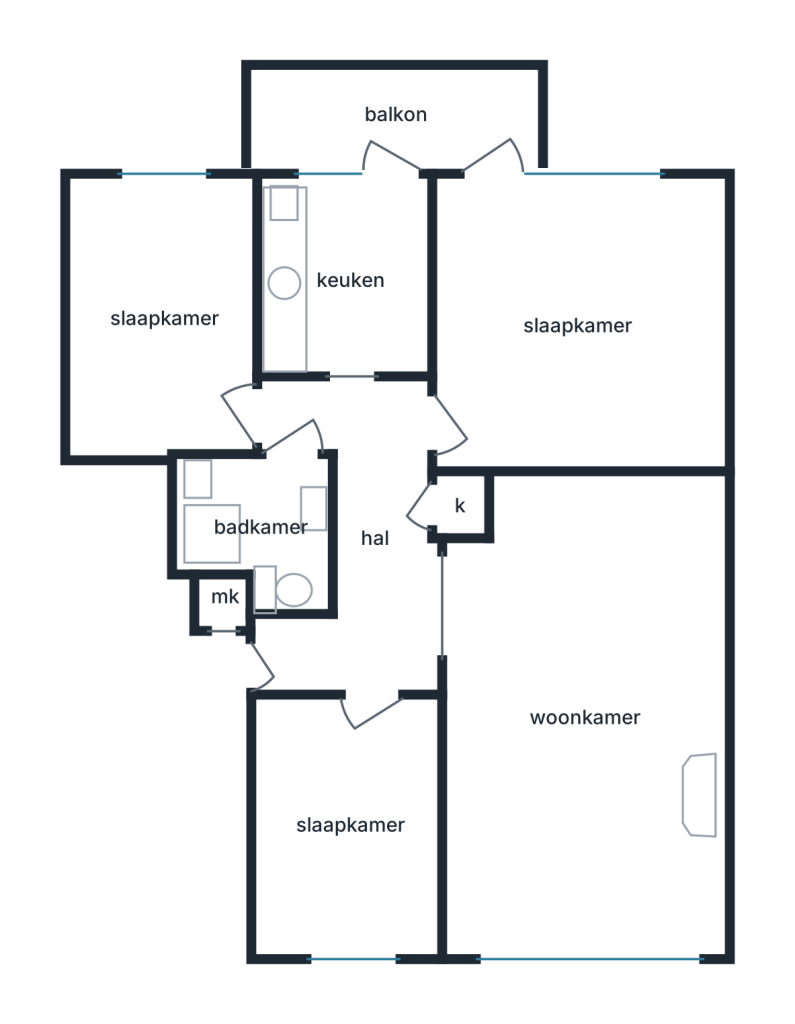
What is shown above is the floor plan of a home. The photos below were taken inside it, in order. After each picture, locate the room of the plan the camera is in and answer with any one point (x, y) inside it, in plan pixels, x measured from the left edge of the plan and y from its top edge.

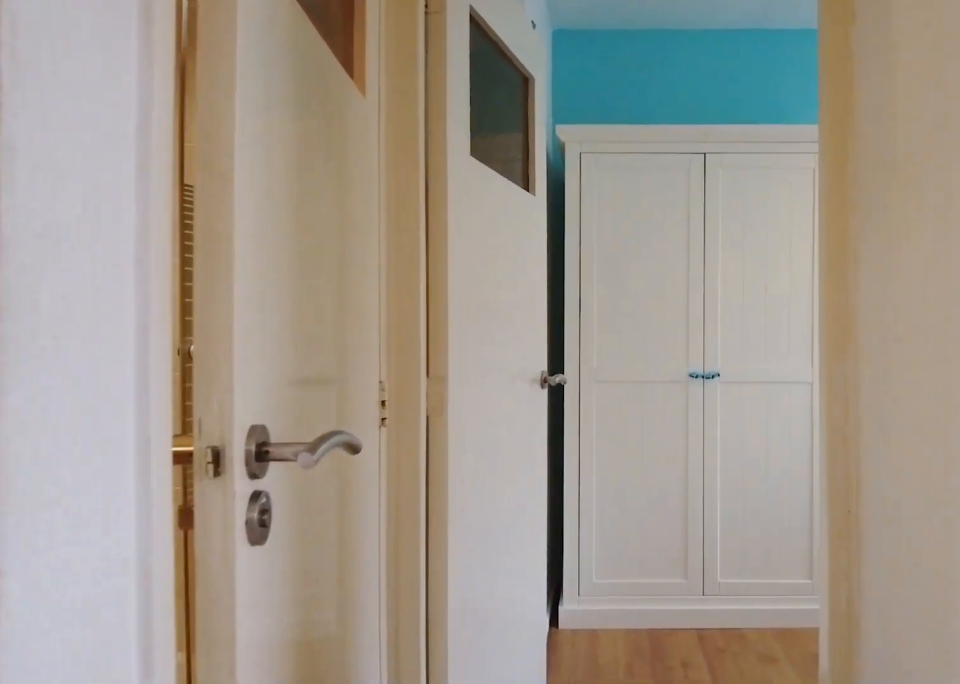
(362, 536)
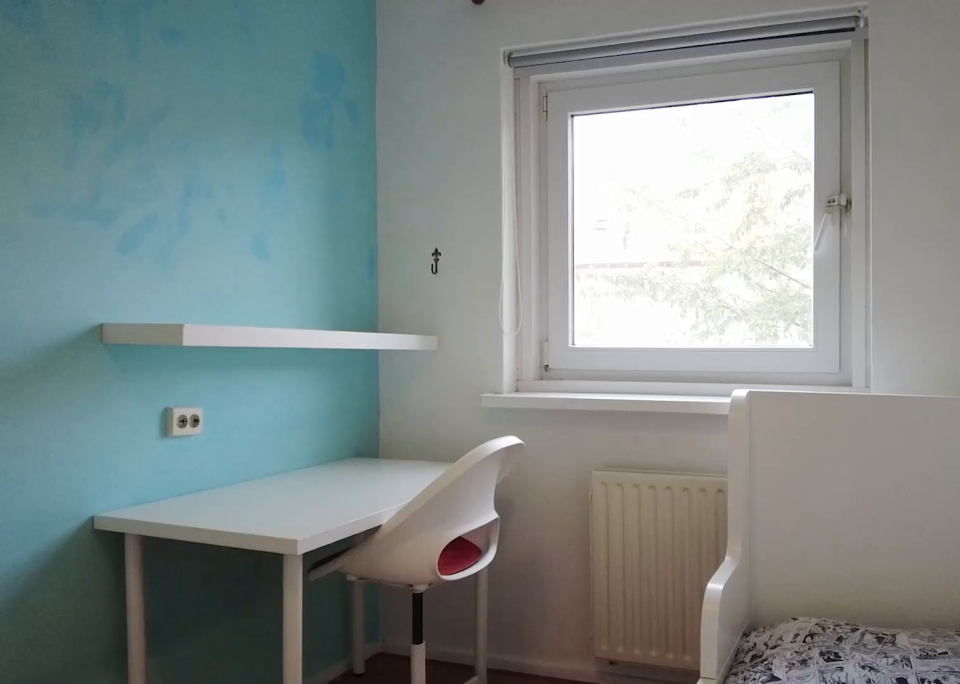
(167, 316)
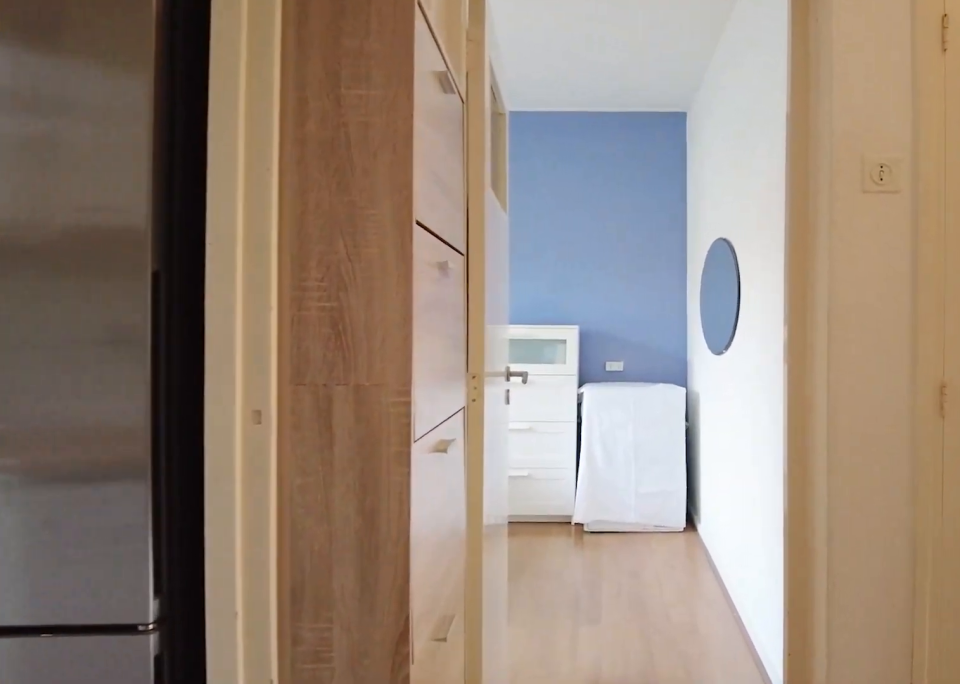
(362, 537)
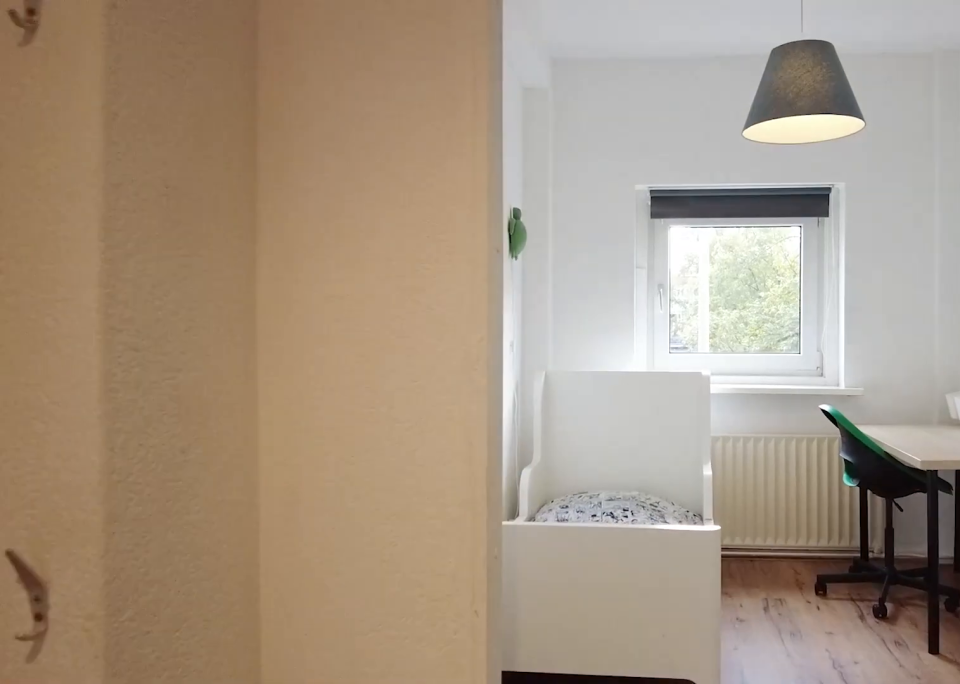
(362, 537)
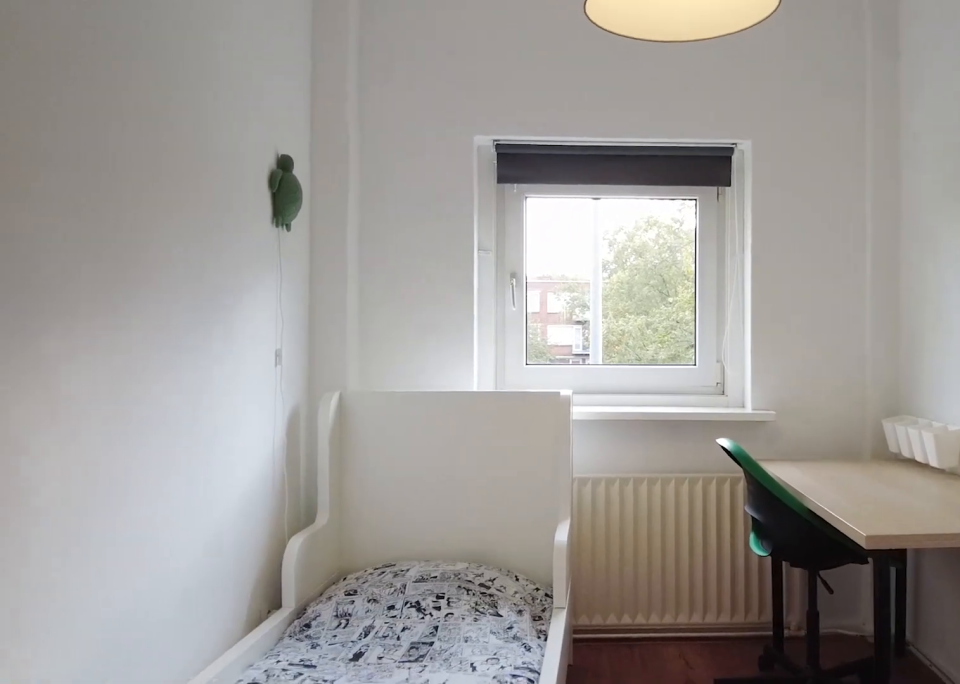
(349, 823)
